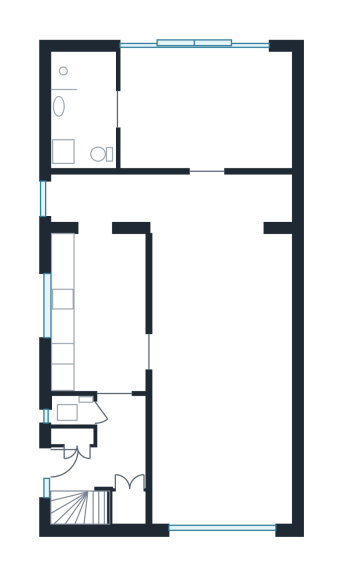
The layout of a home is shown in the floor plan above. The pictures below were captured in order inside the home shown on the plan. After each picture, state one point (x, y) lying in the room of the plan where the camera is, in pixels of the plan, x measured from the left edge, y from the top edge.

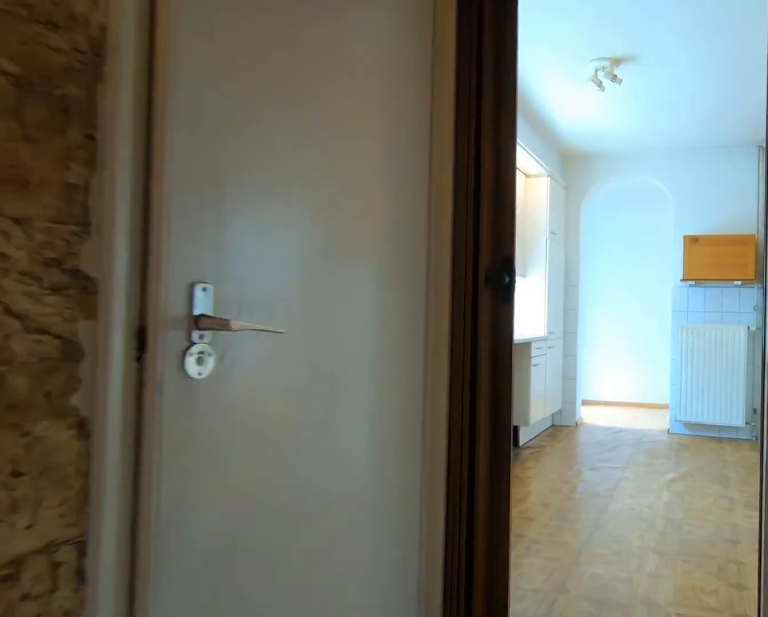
(106, 449)
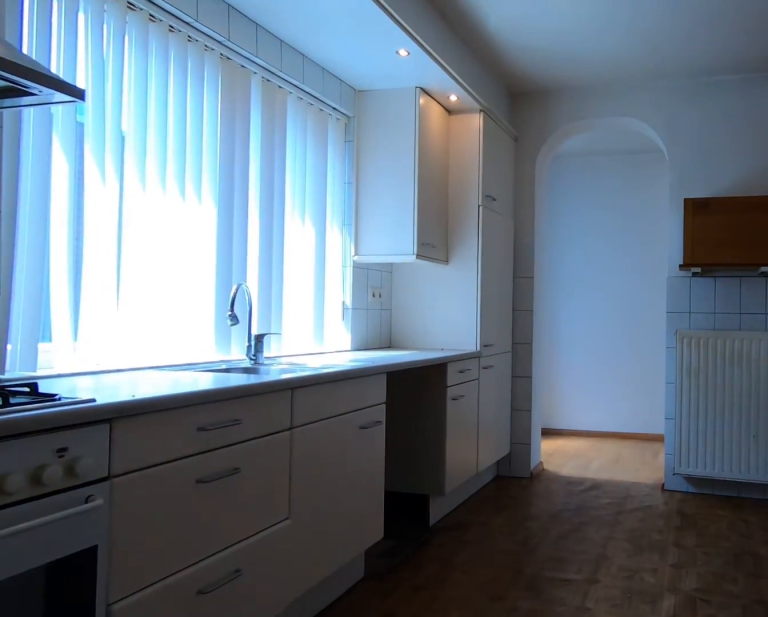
(109, 311)
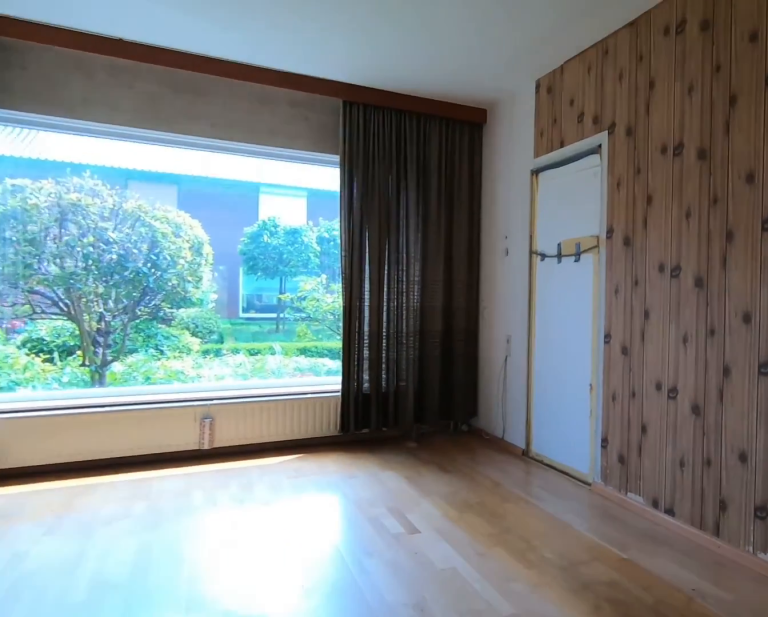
(220, 377)
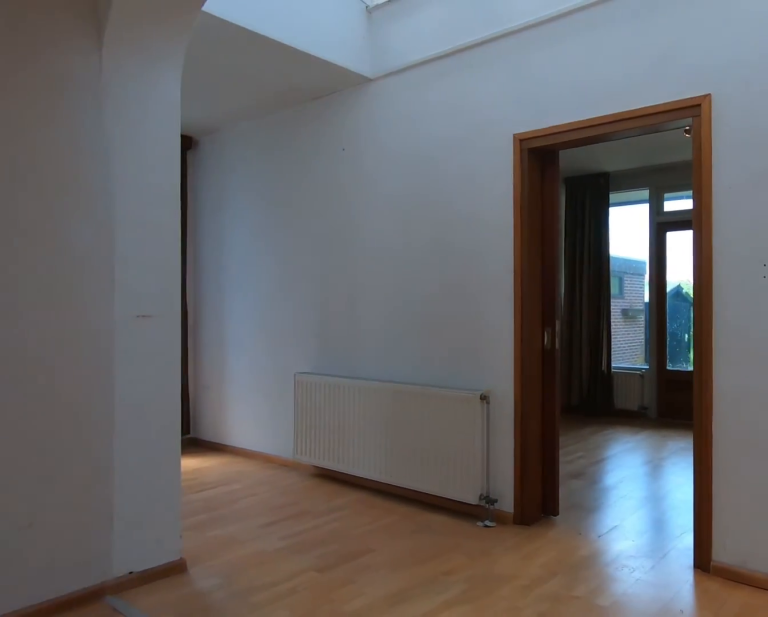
(220, 377)
